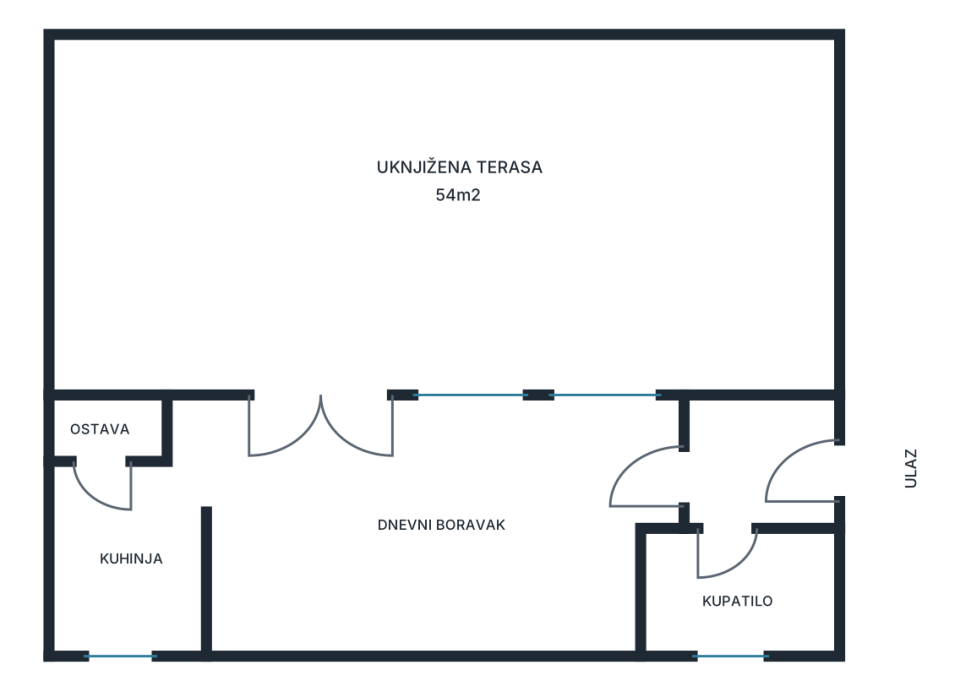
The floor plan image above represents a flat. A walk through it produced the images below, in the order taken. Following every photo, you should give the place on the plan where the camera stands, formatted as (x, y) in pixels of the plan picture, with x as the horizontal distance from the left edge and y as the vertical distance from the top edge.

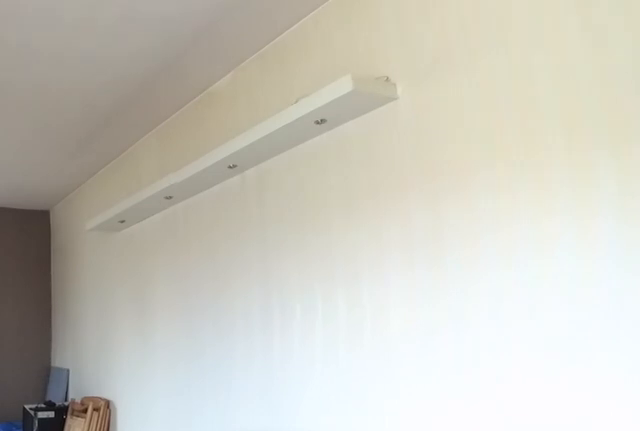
(266, 471)
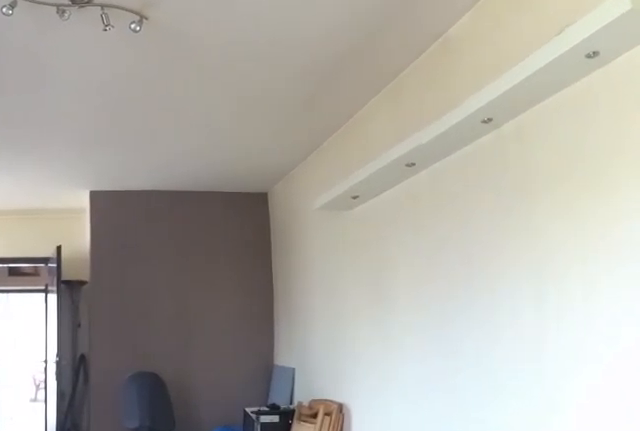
(266, 471)
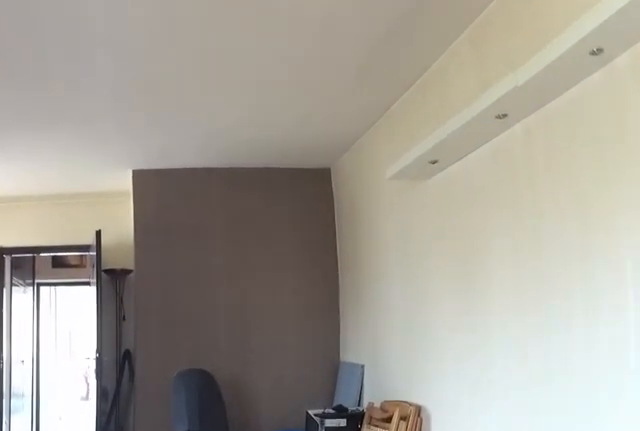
(275, 481)
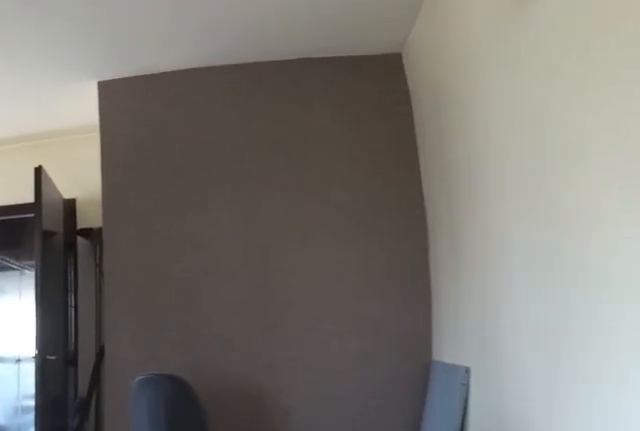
(373, 526)
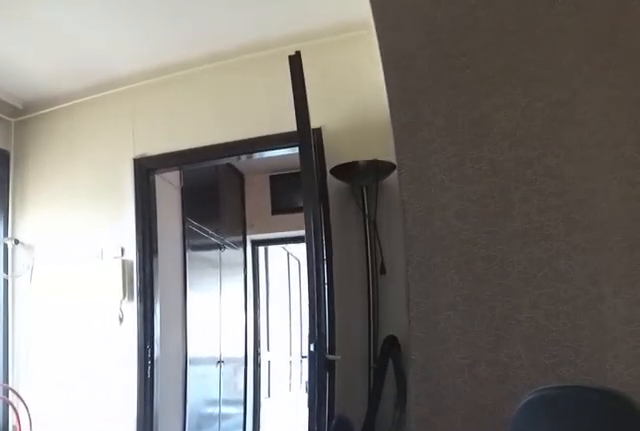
(442, 515)
